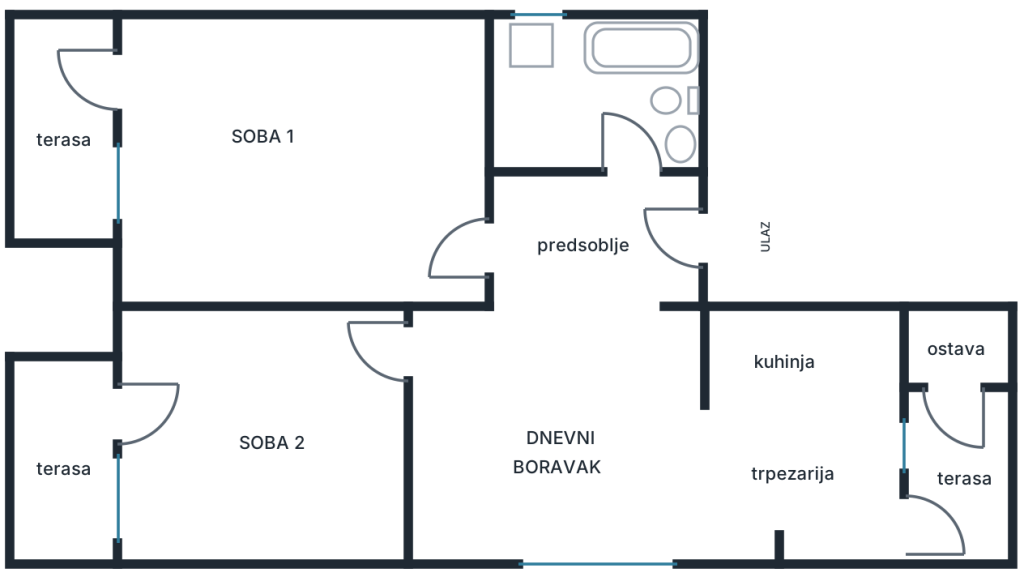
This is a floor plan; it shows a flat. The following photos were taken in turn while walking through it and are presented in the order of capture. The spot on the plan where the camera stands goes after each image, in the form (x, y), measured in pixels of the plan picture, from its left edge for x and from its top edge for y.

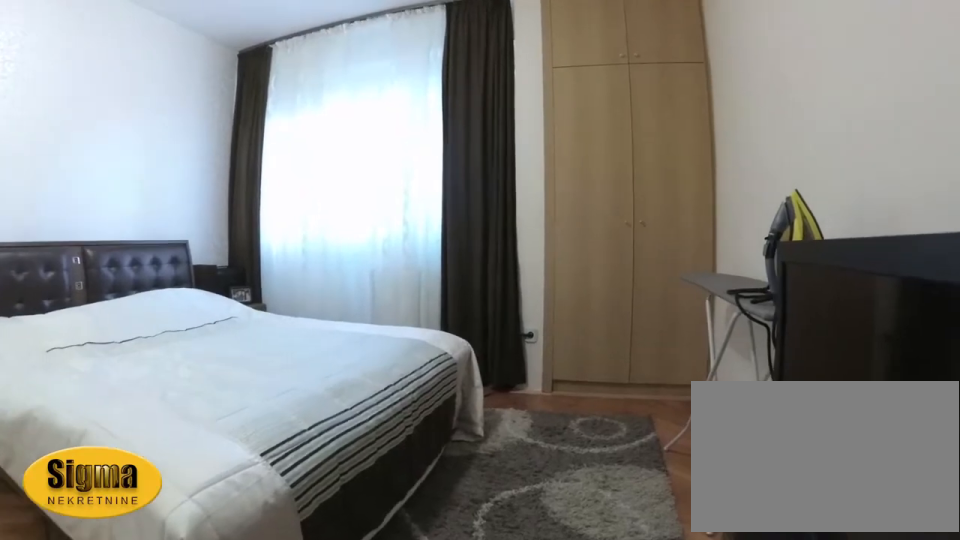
(382, 377)
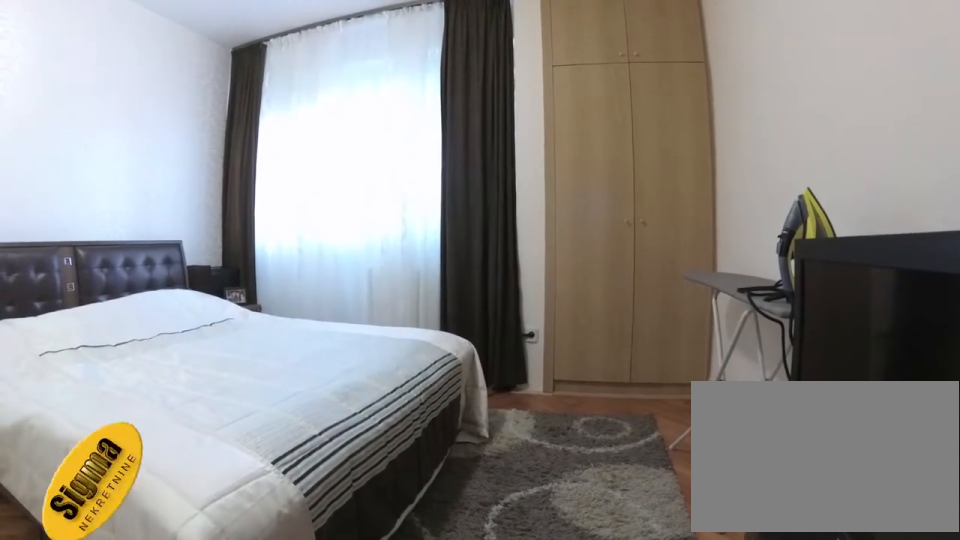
(382, 376)
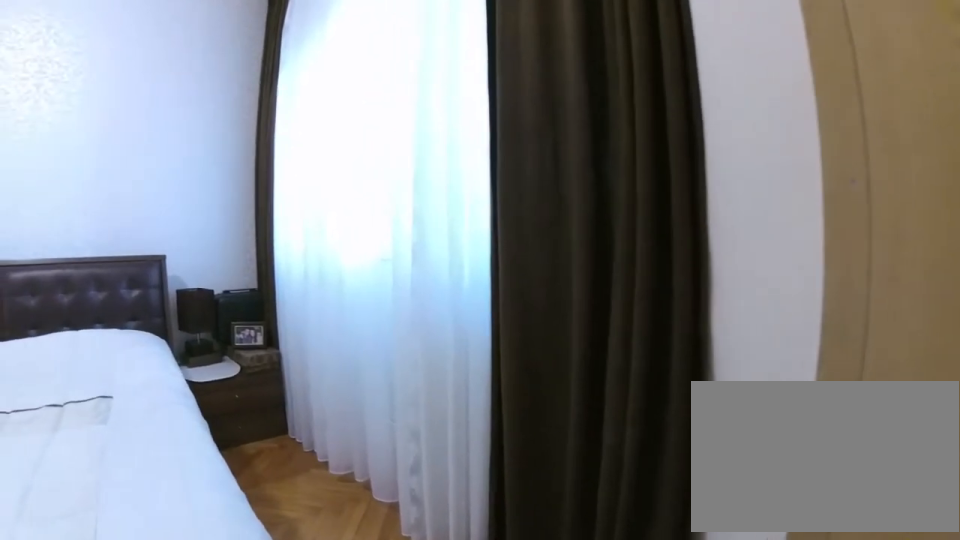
(194, 376)
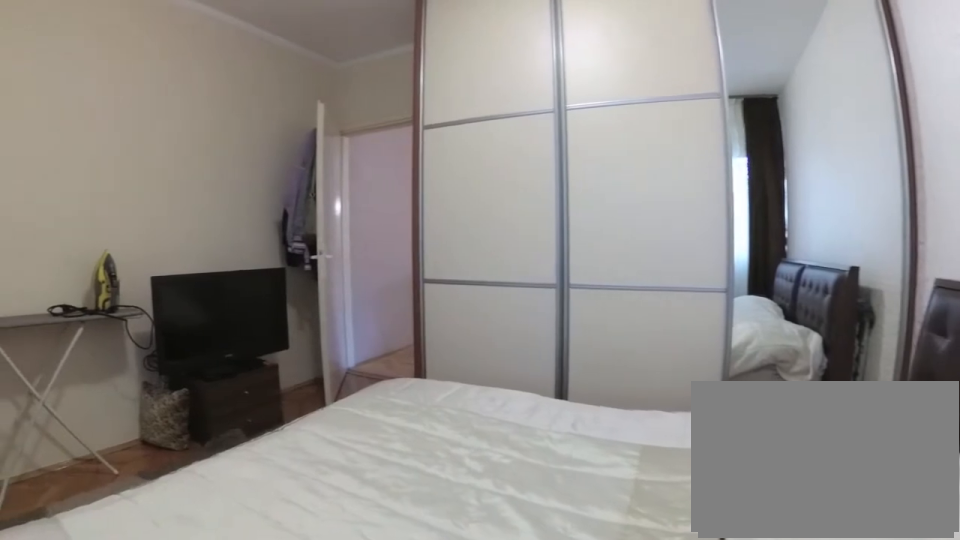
(149, 479)
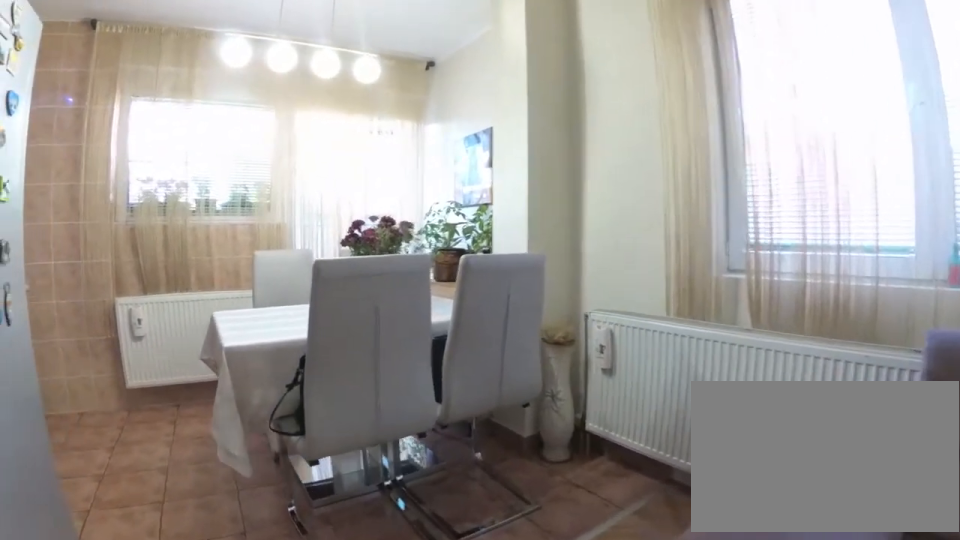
(593, 424)
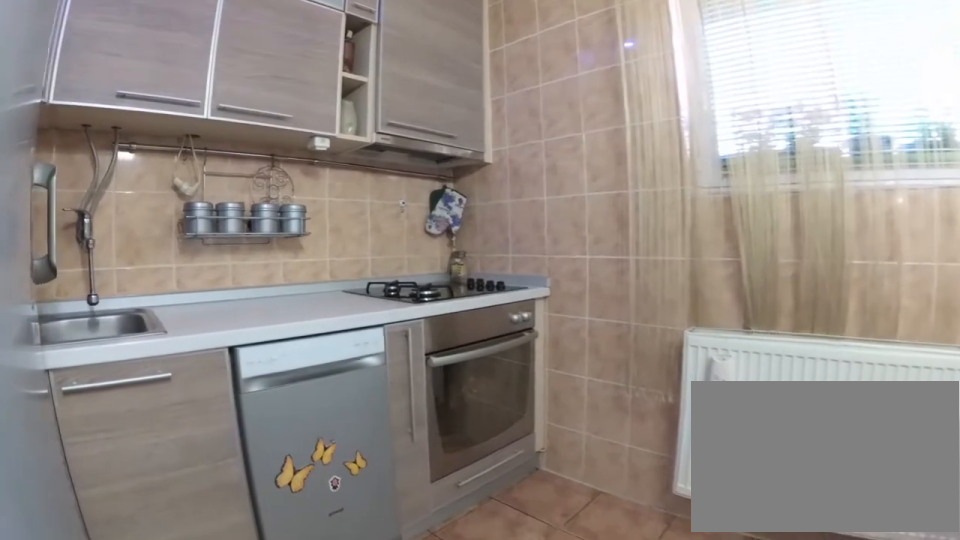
(713, 491)
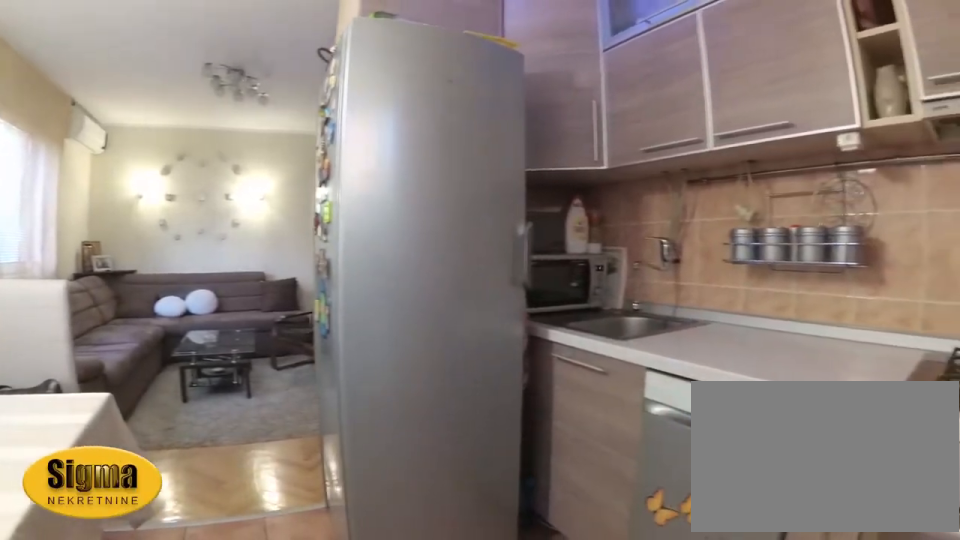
(873, 460)
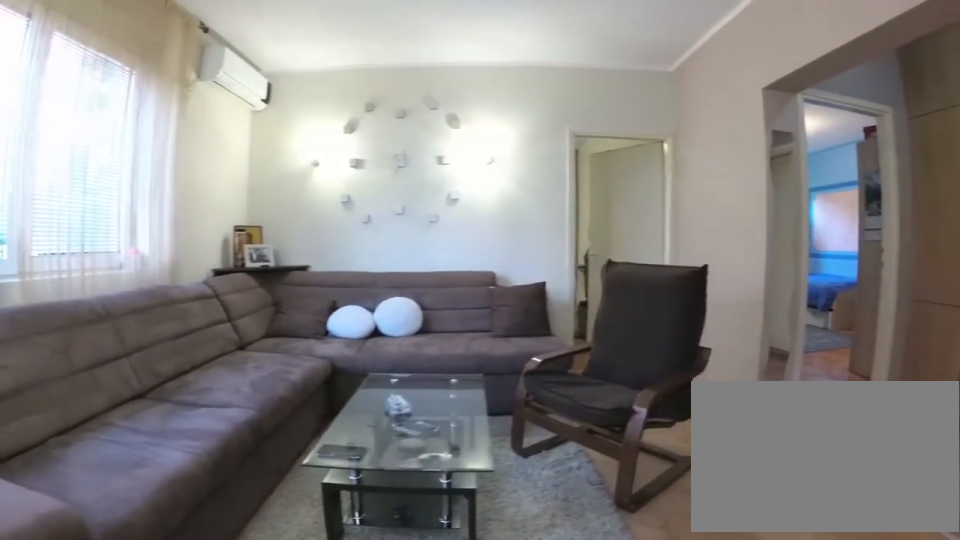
(716, 450)
